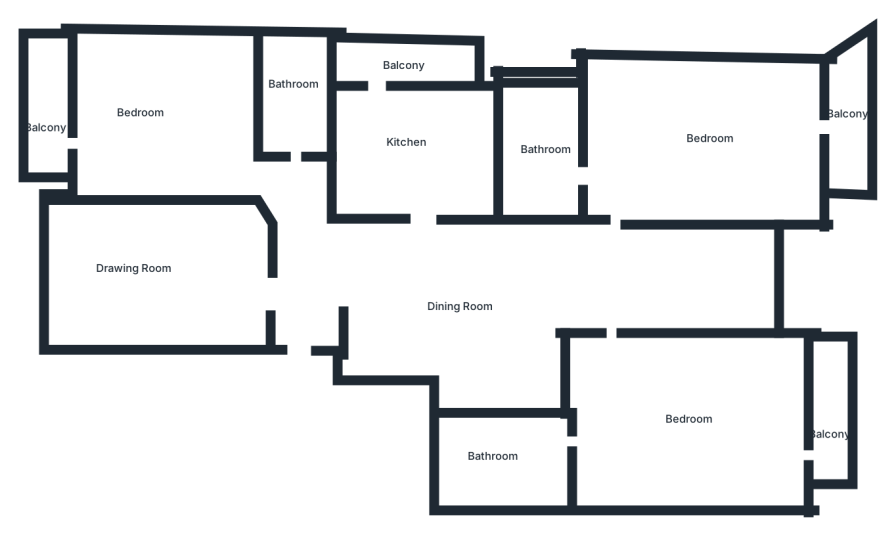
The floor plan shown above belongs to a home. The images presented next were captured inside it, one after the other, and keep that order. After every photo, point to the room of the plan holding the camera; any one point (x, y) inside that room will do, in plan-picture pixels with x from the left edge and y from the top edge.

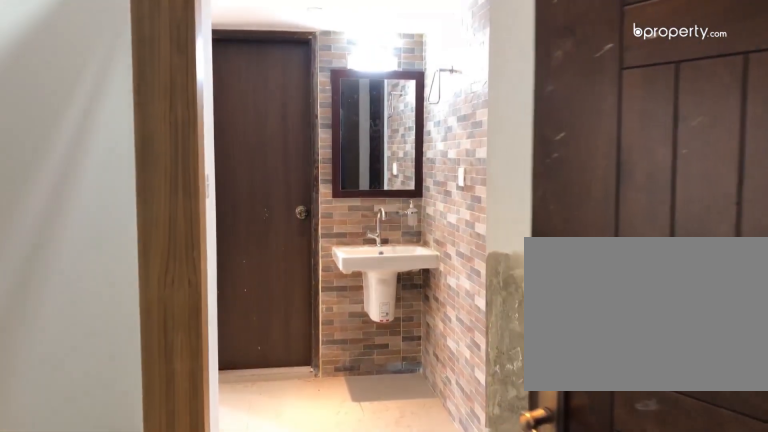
(299, 291)
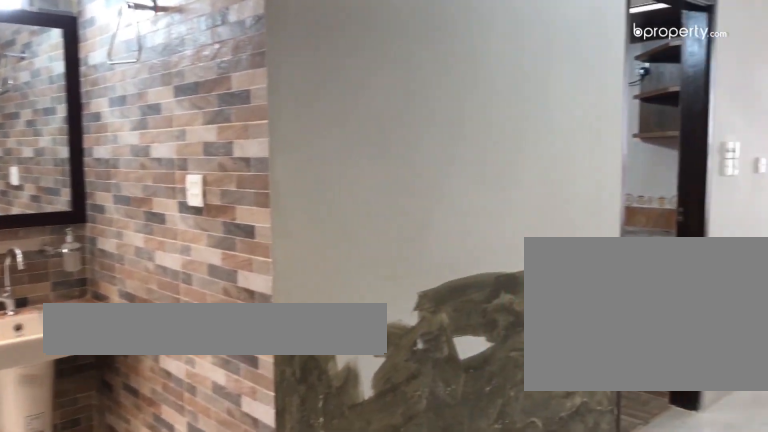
(299, 291)
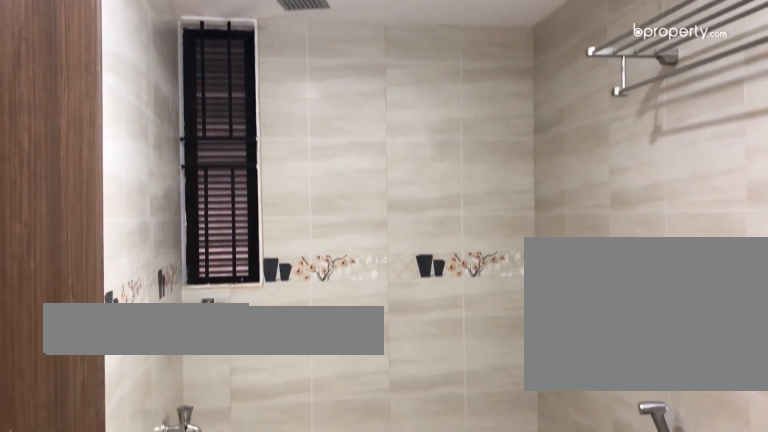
(300, 113)
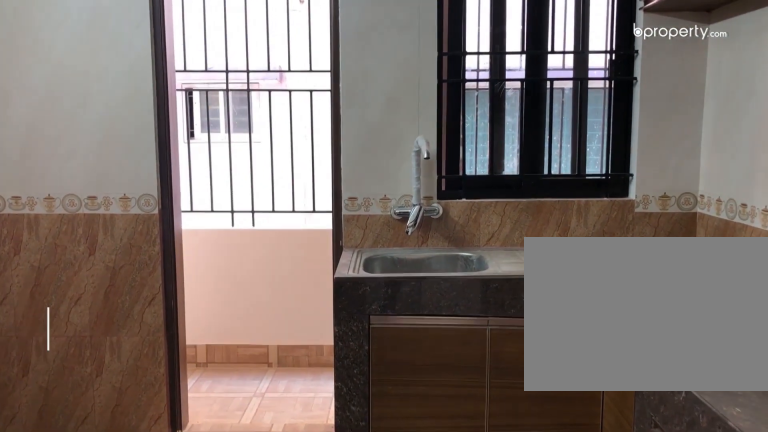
(426, 167)
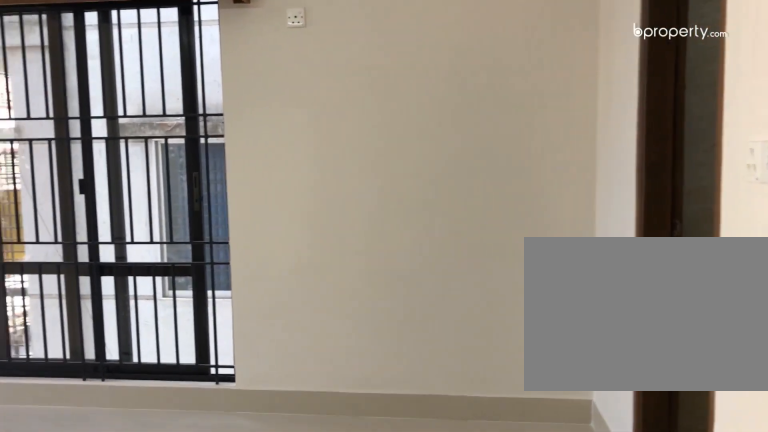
(695, 416)
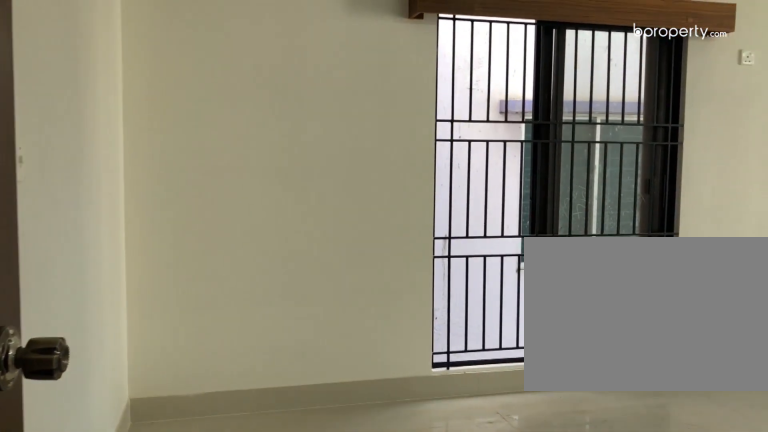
(694, 138)
